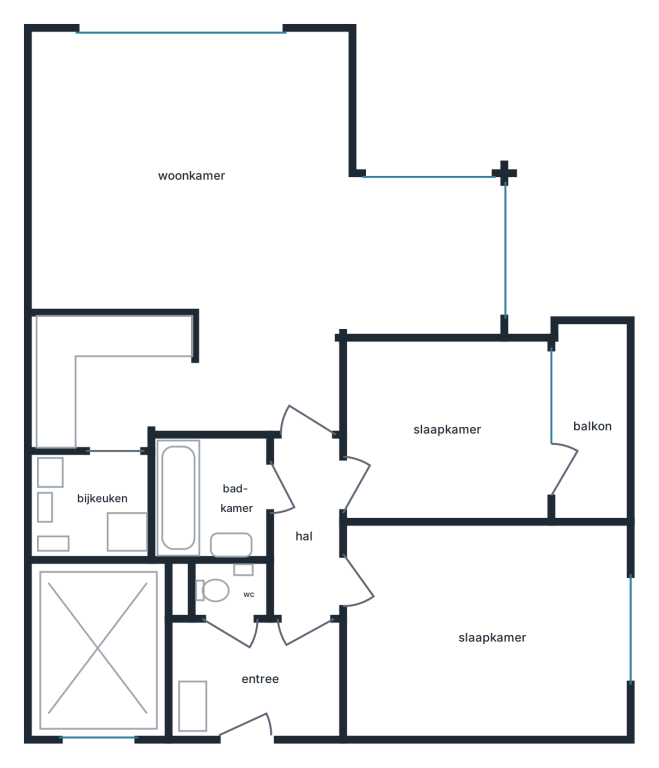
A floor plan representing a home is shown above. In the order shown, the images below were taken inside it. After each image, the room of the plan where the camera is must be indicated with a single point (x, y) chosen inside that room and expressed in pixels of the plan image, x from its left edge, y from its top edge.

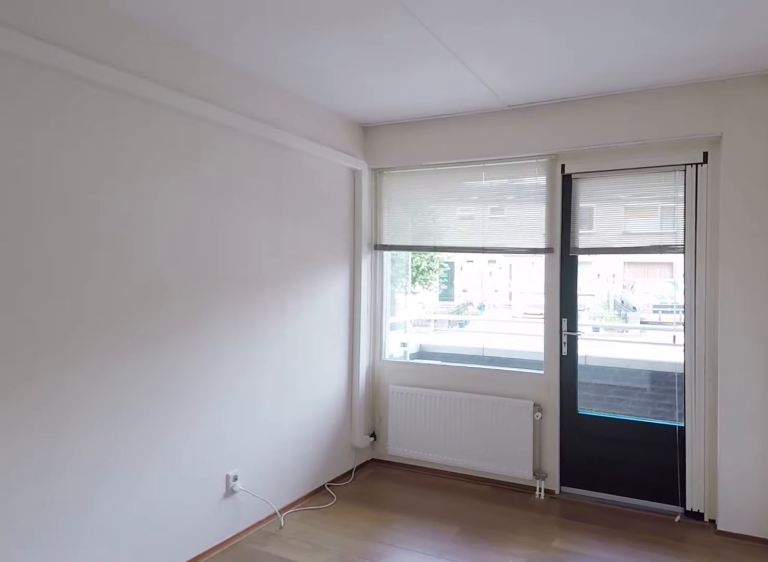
(445, 431)
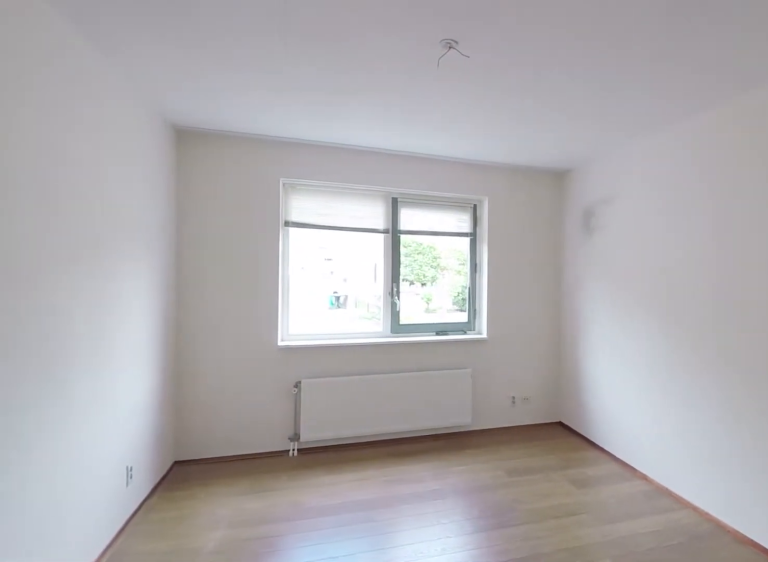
(486, 630)
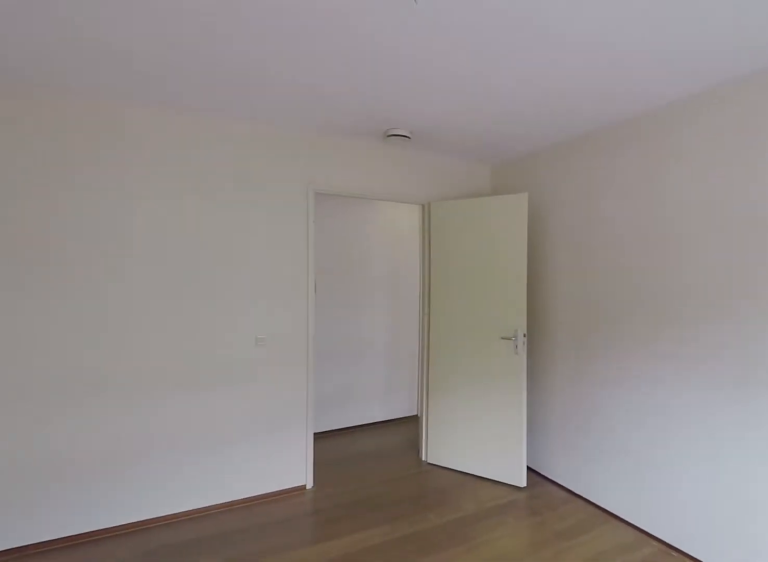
(486, 630)
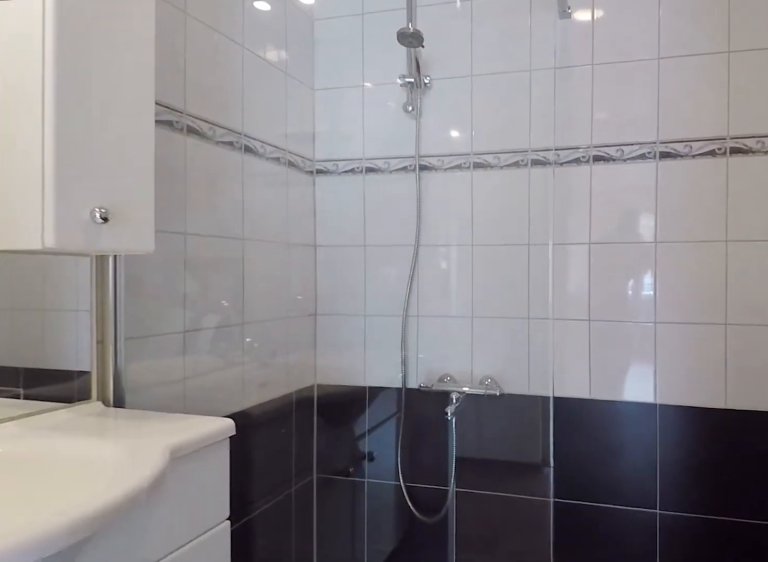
(210, 497)
